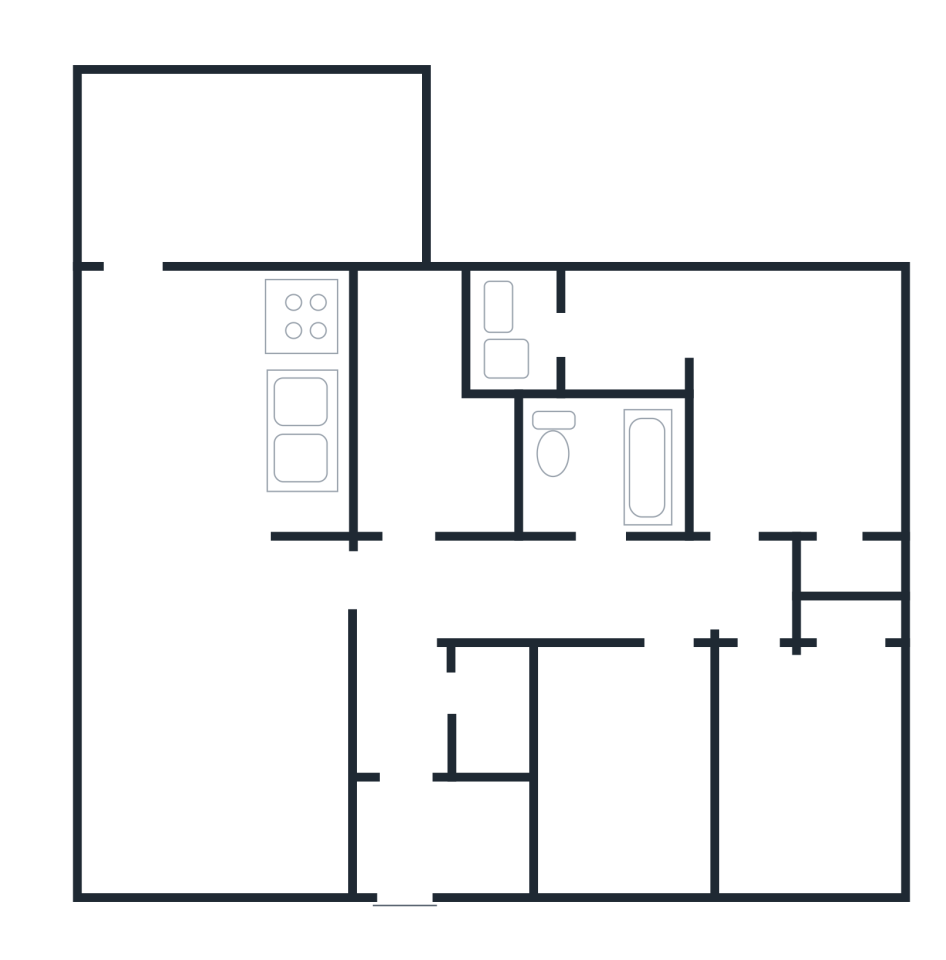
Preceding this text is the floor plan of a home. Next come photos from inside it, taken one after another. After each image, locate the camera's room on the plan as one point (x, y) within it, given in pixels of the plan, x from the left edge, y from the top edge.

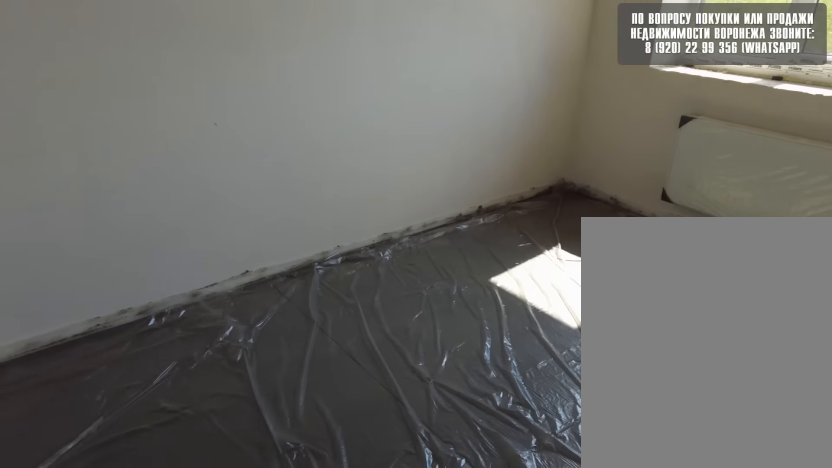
(783, 723)
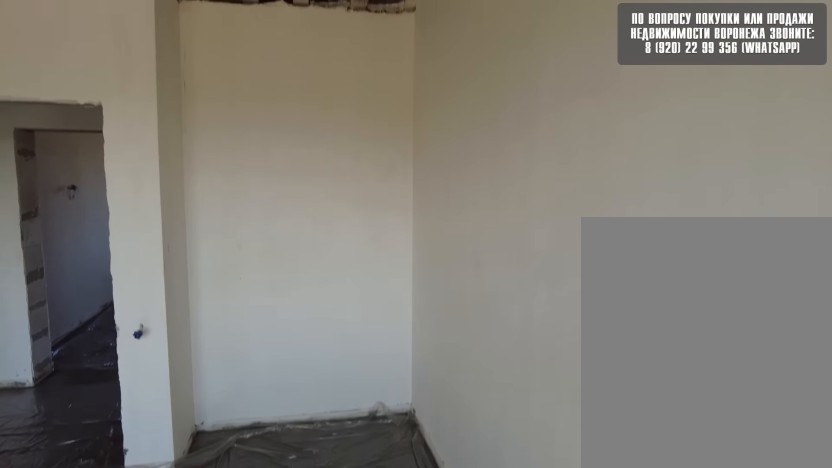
(785, 758)
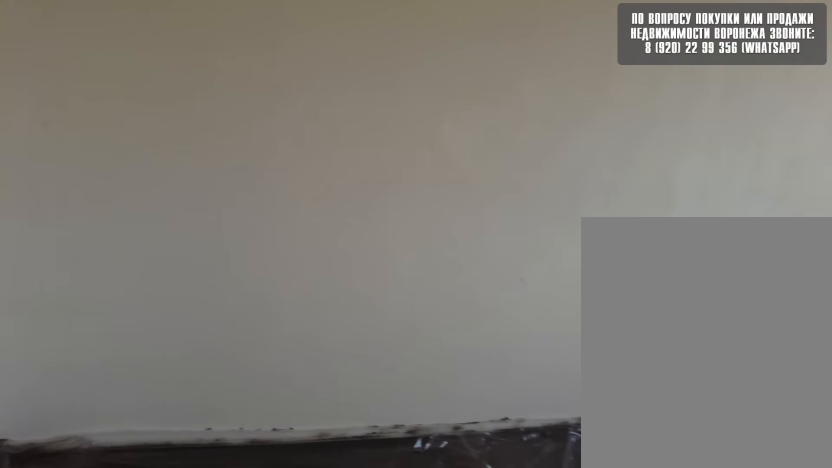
(785, 758)
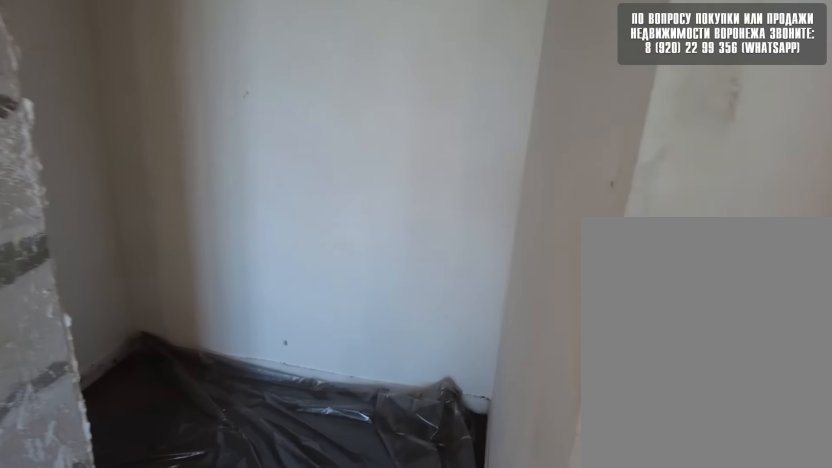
(780, 521)
